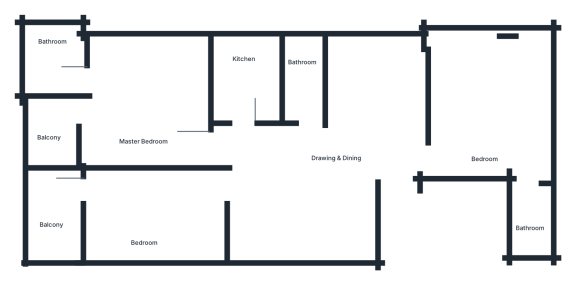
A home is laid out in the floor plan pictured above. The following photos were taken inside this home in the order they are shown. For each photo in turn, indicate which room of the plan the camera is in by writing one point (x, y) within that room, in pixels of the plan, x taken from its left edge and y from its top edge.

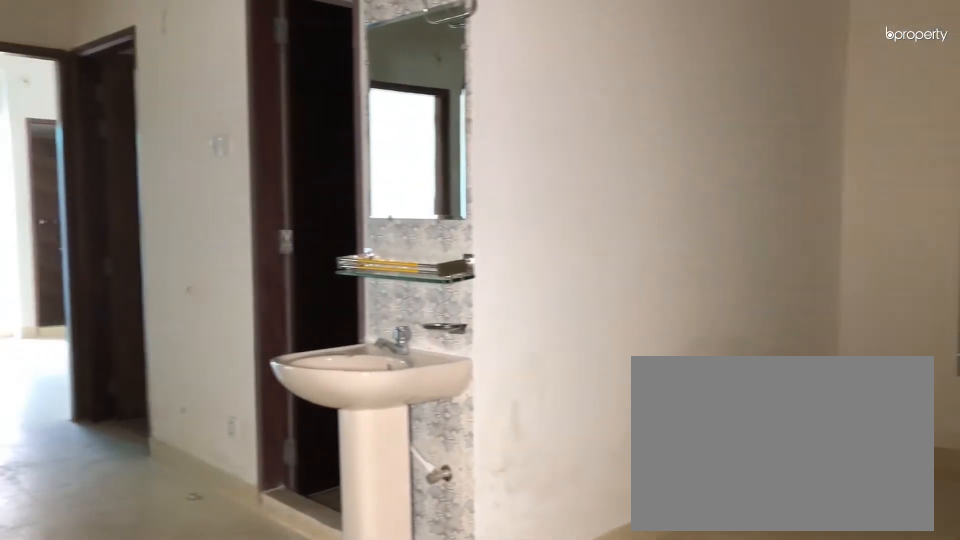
(337, 165)
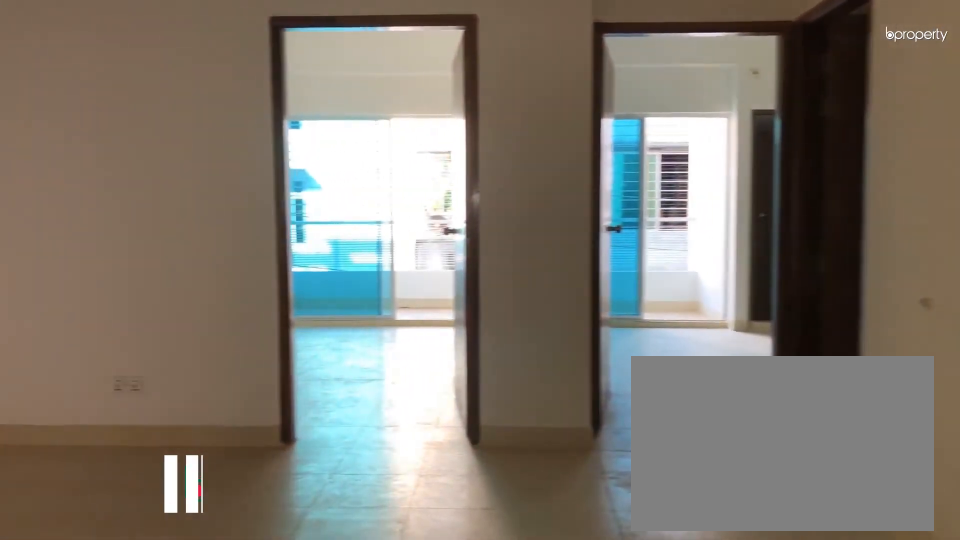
(337, 165)
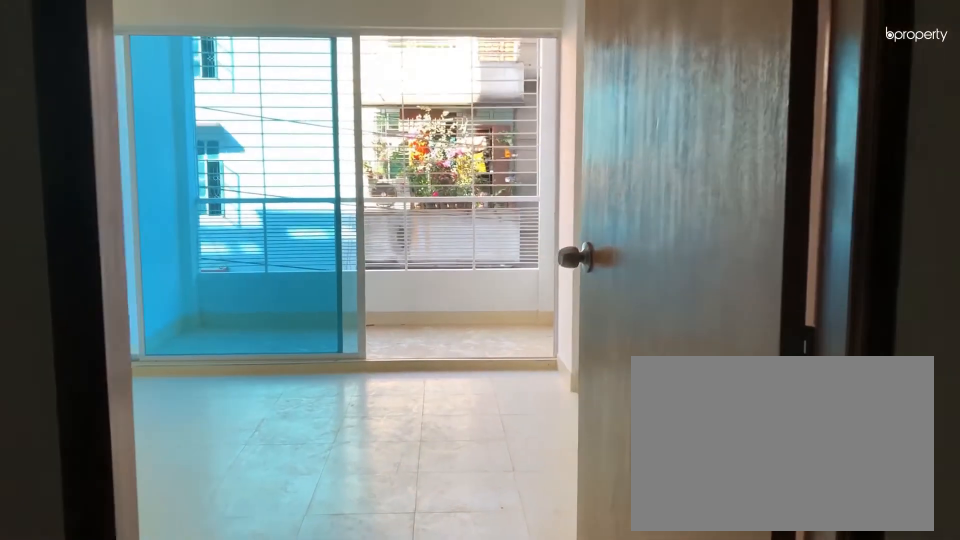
(232, 181)
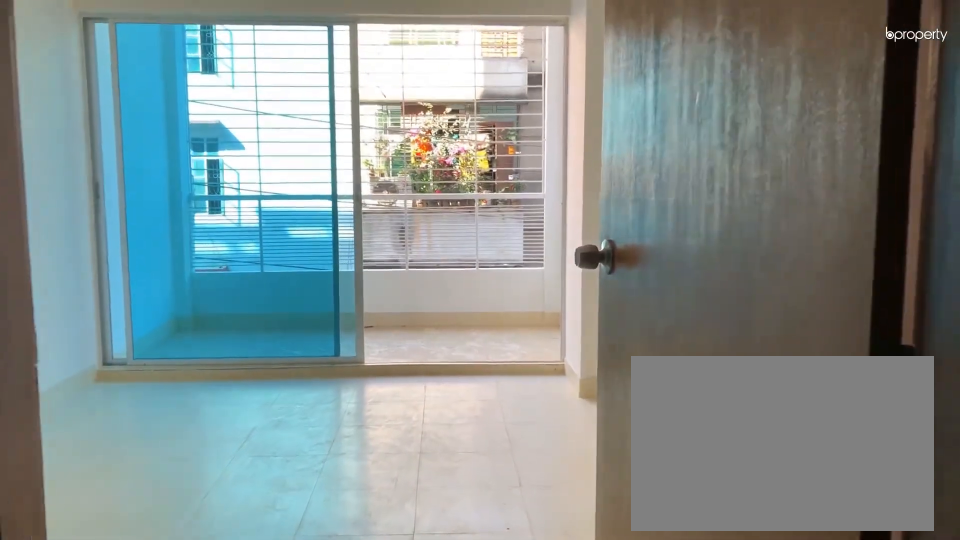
(232, 181)
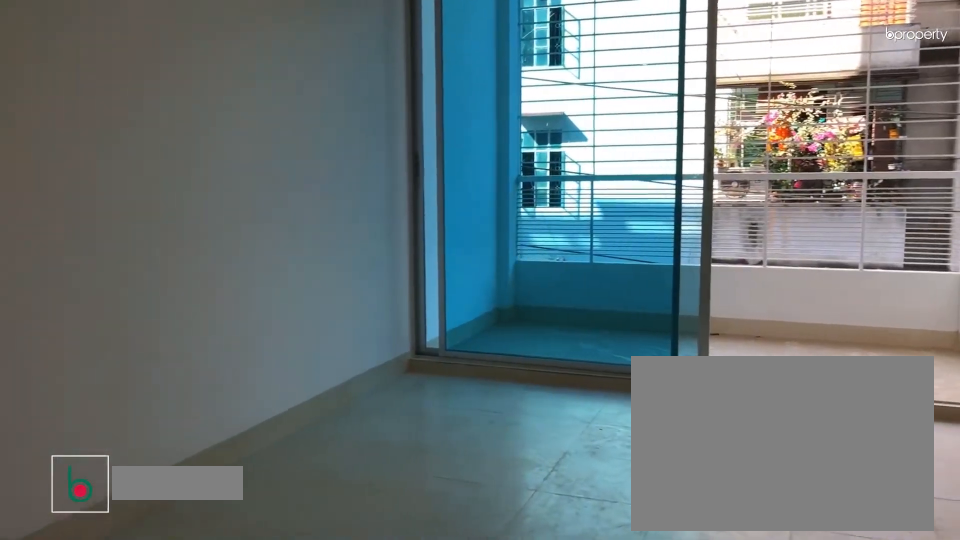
(144, 215)
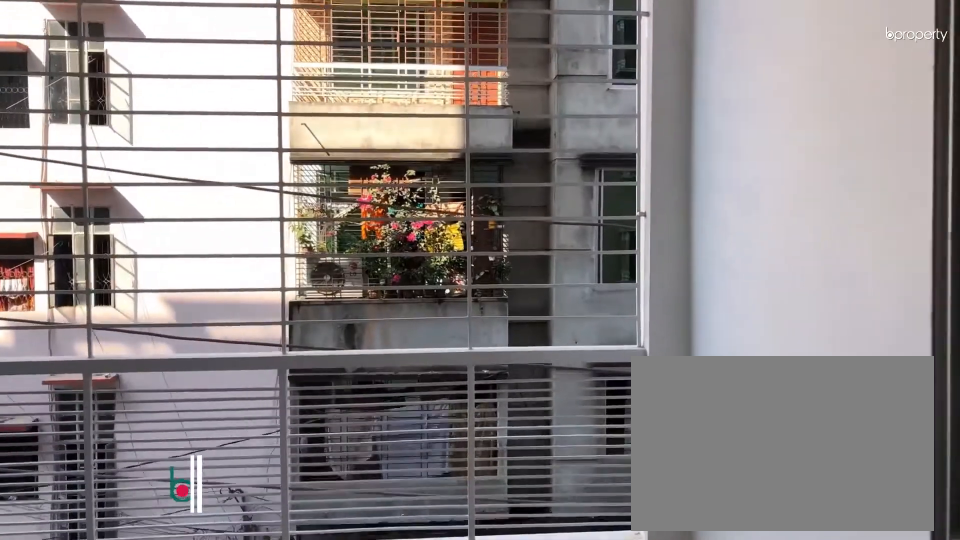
(48, 206)
